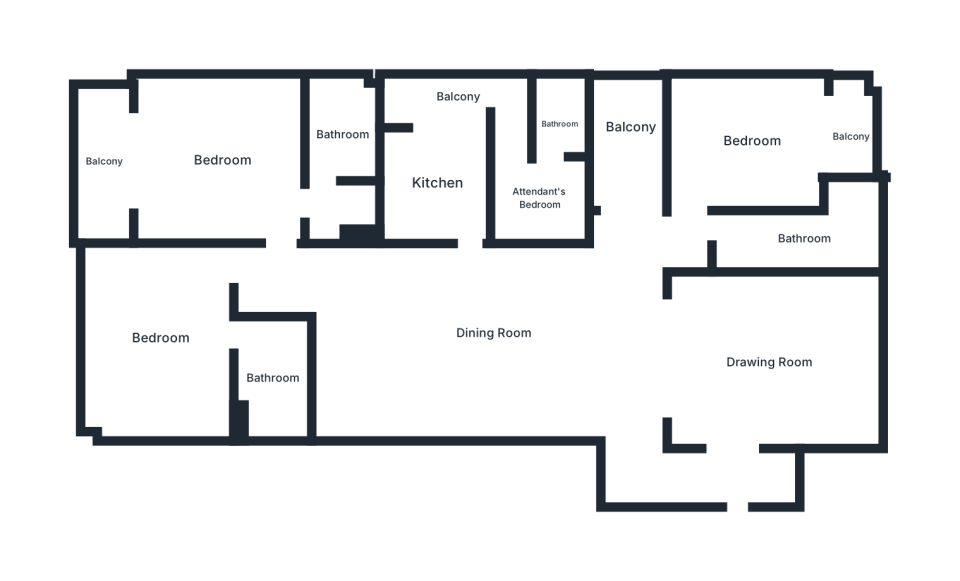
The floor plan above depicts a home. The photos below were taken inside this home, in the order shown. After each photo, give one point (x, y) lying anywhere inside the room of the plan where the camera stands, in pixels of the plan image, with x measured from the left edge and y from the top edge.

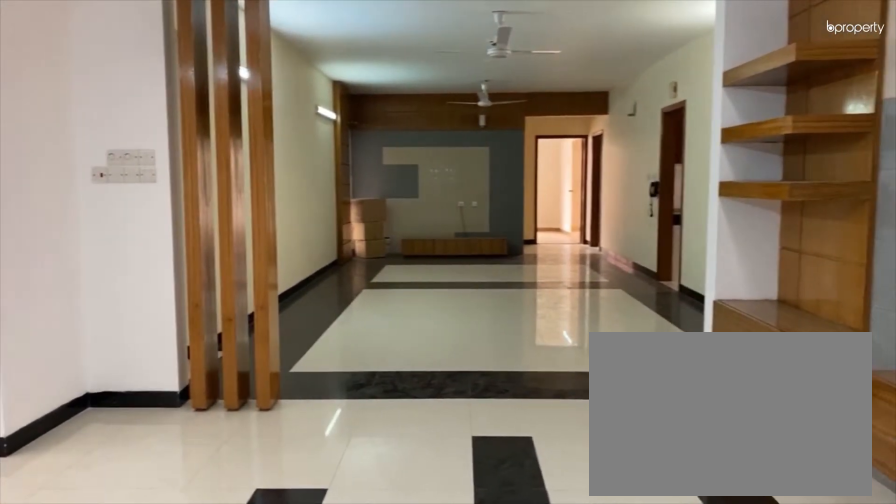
(783, 360)
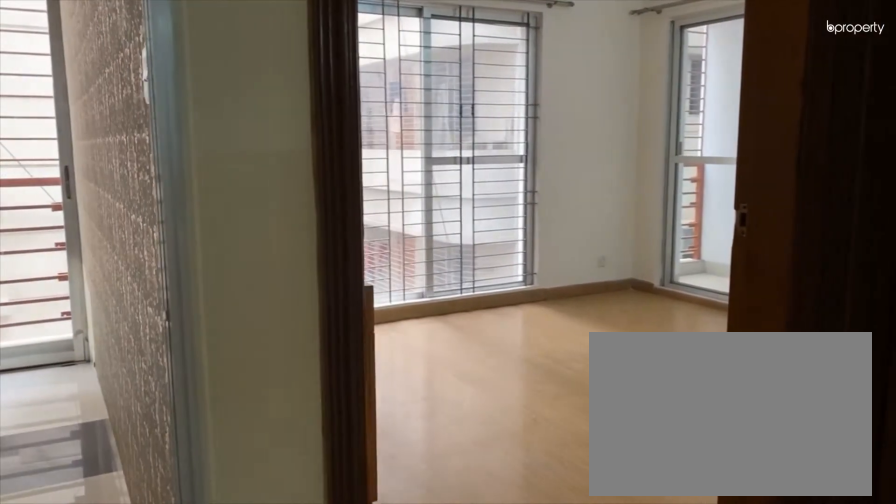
(692, 205)
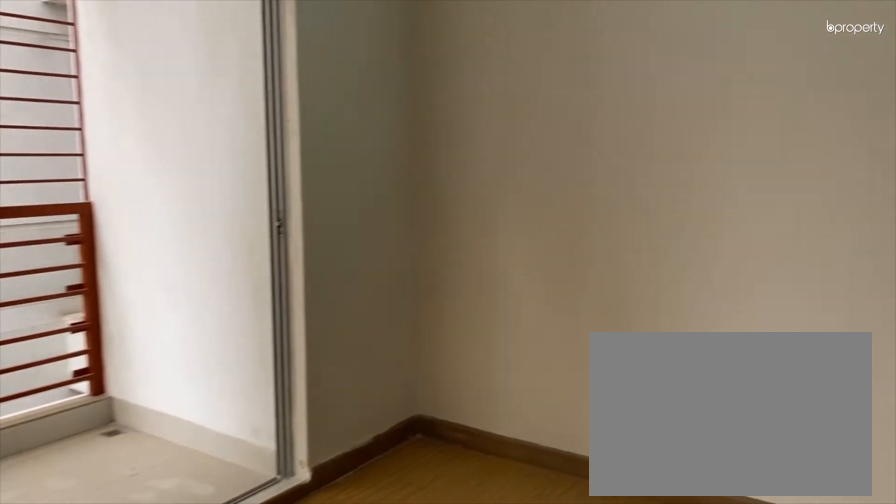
(751, 140)
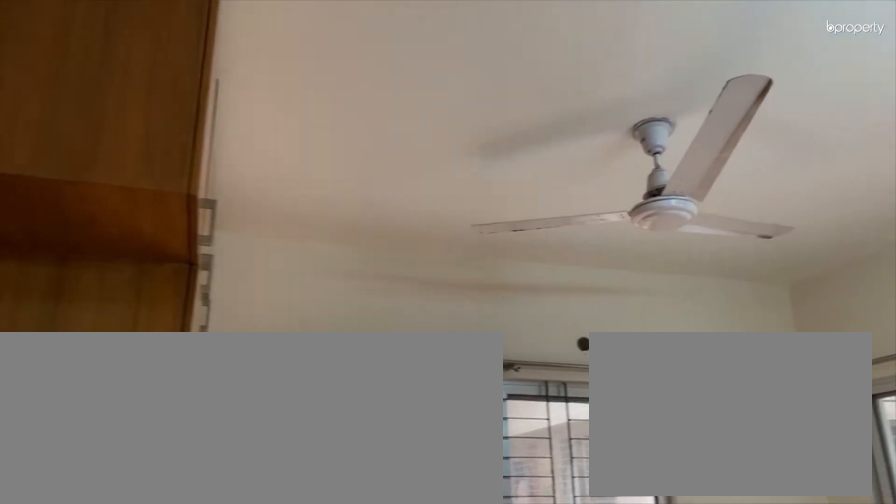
(751, 140)
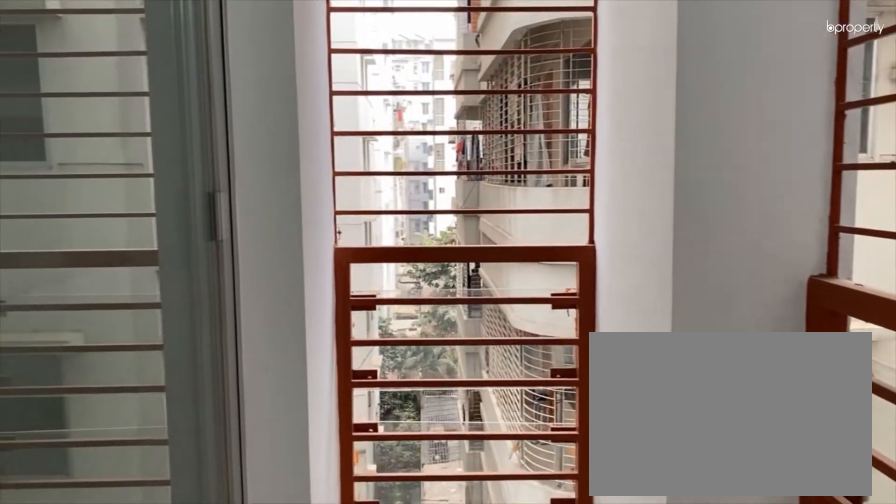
(850, 135)
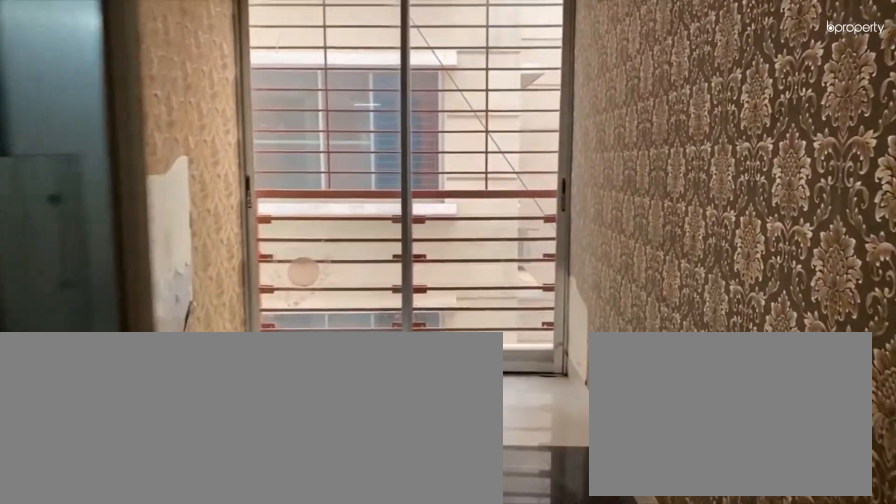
(632, 125)
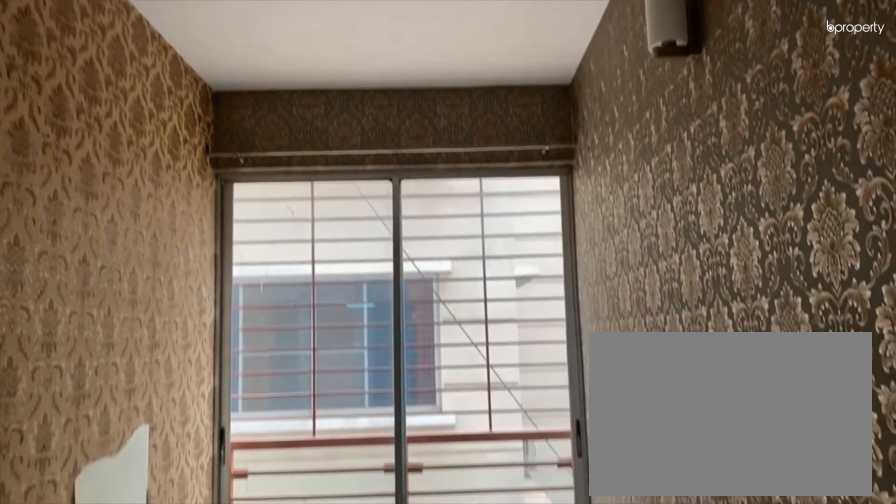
(631, 125)
